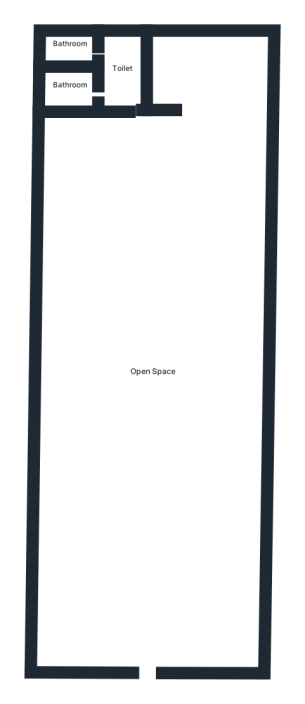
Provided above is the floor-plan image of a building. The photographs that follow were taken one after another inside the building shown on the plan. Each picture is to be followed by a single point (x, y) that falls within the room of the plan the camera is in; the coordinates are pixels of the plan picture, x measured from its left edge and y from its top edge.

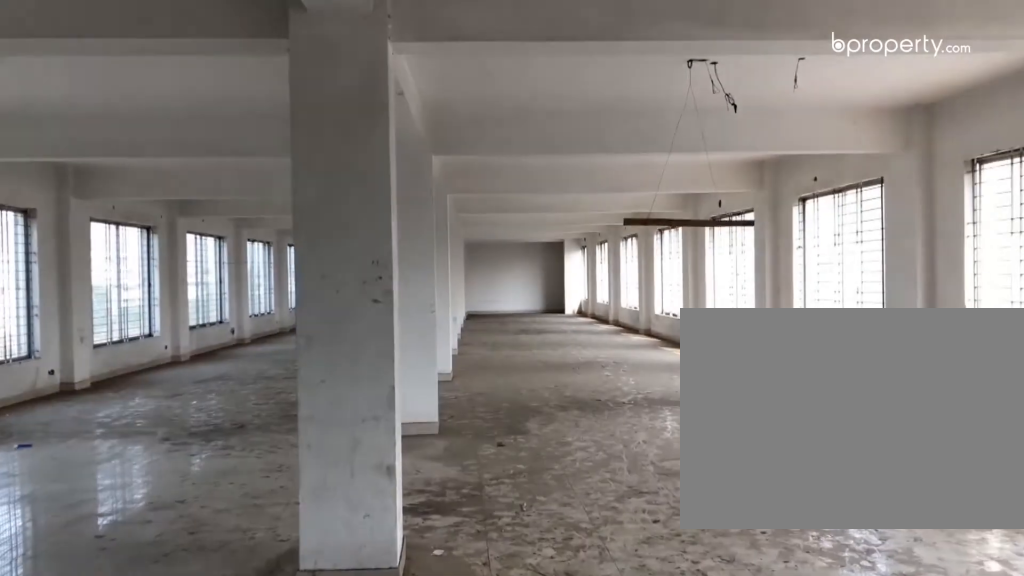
(152, 663)
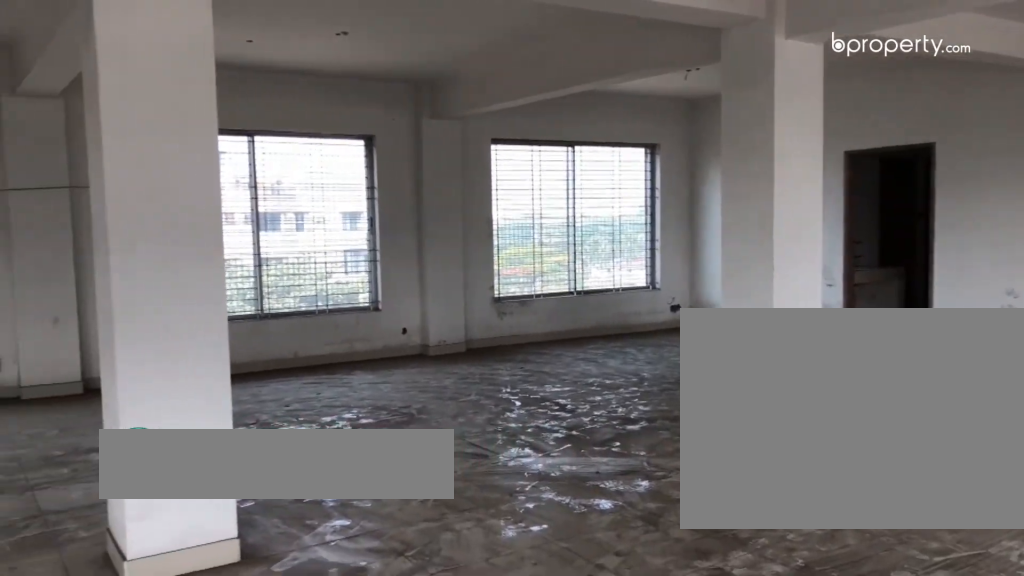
(149, 339)
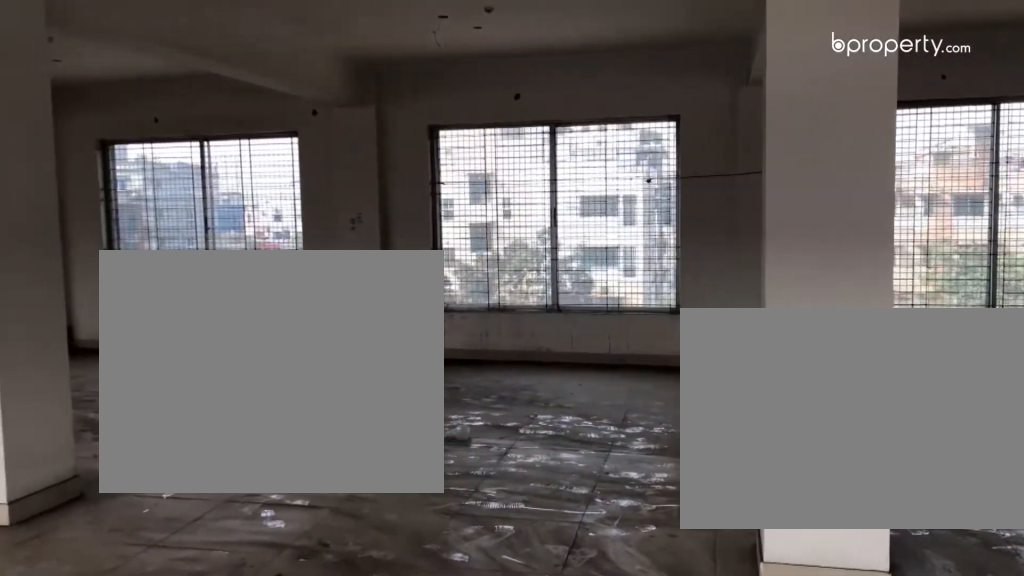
(149, 339)
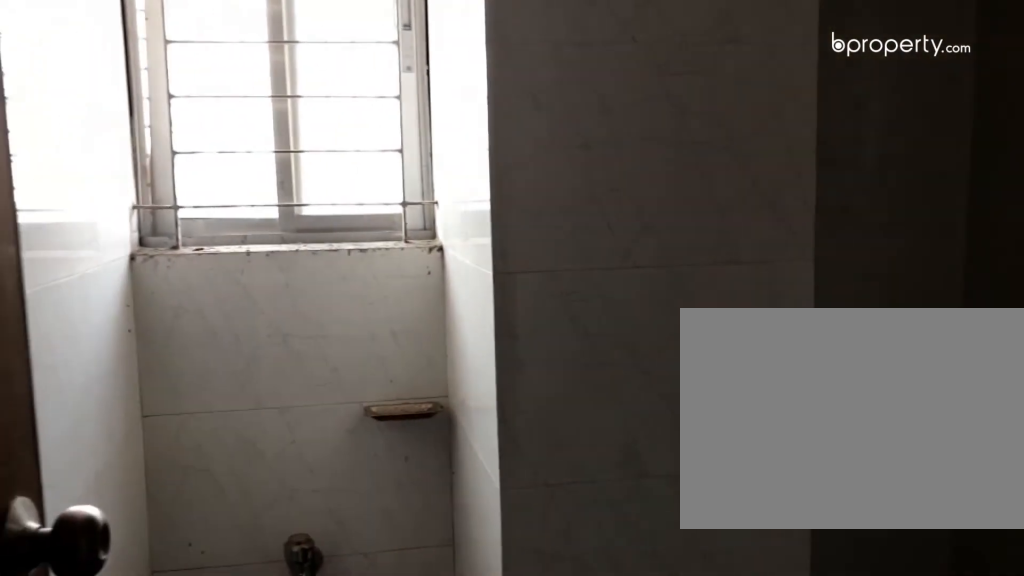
(63, 54)
